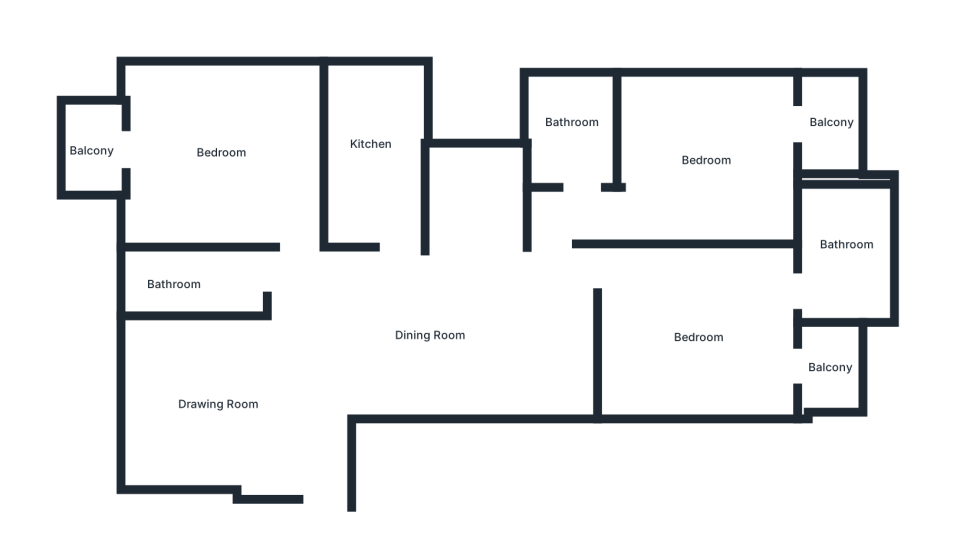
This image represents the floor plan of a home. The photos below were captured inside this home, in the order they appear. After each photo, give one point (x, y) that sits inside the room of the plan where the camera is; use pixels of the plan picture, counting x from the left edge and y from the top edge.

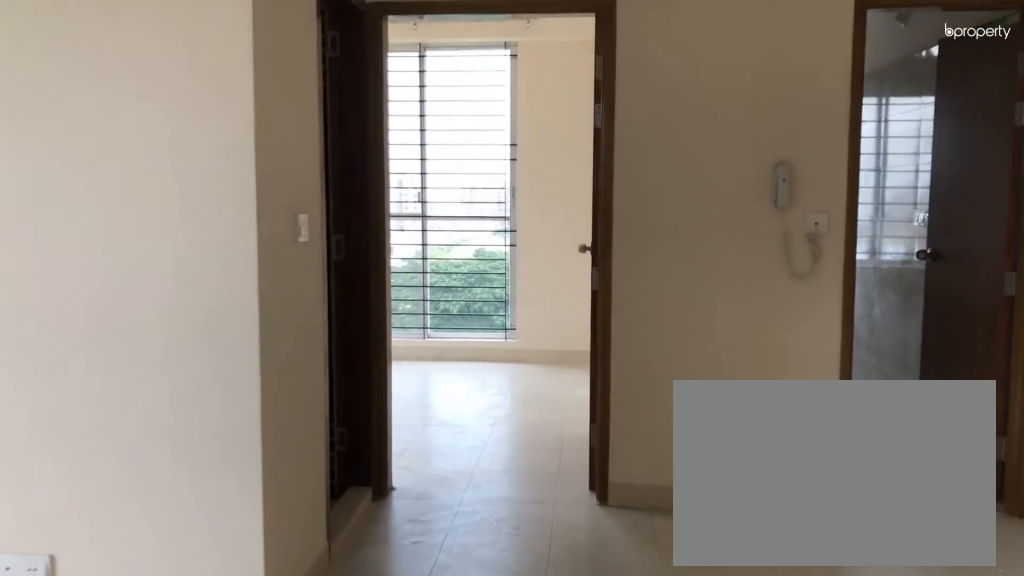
(324, 478)
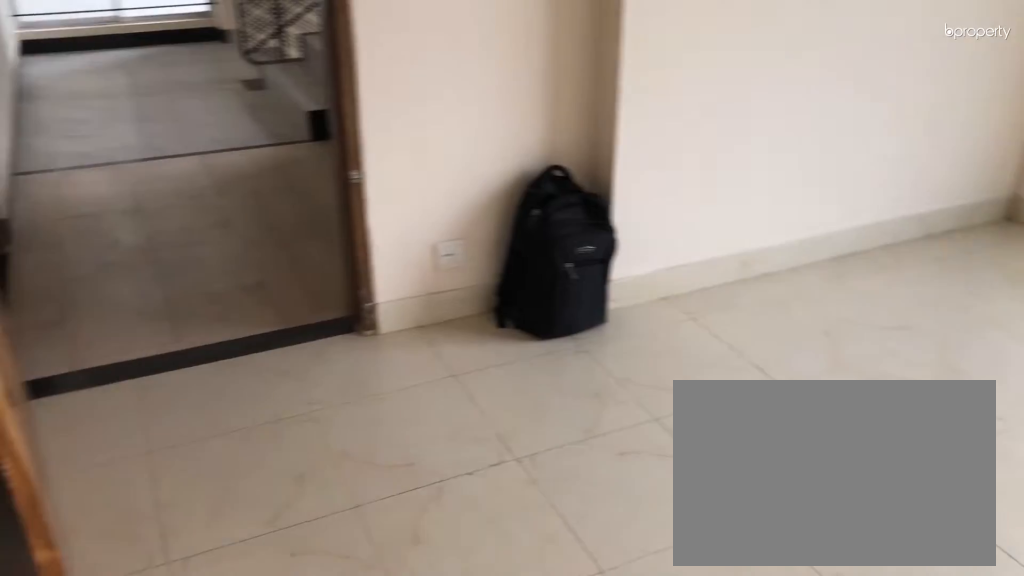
(203, 400)
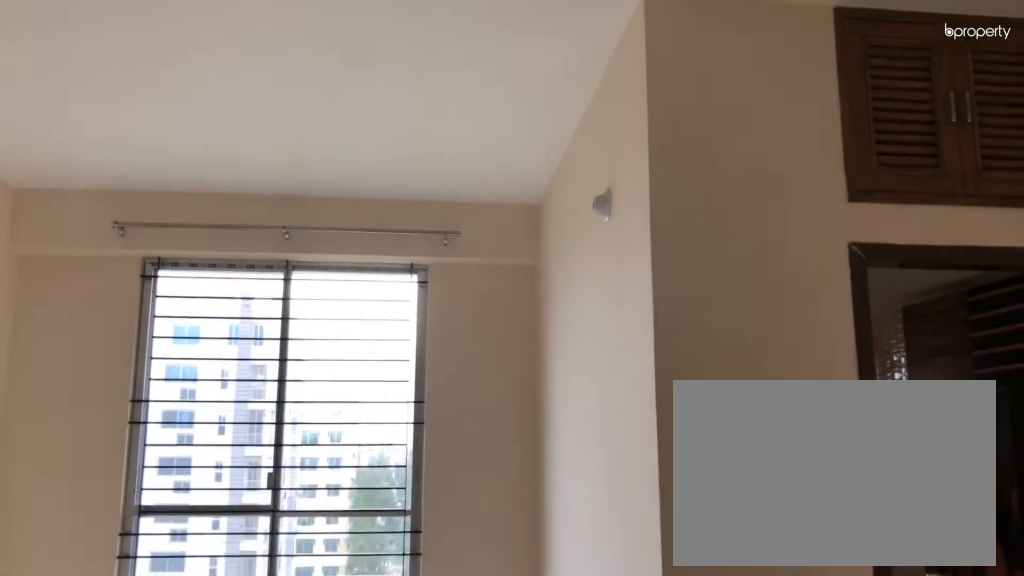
(203, 400)
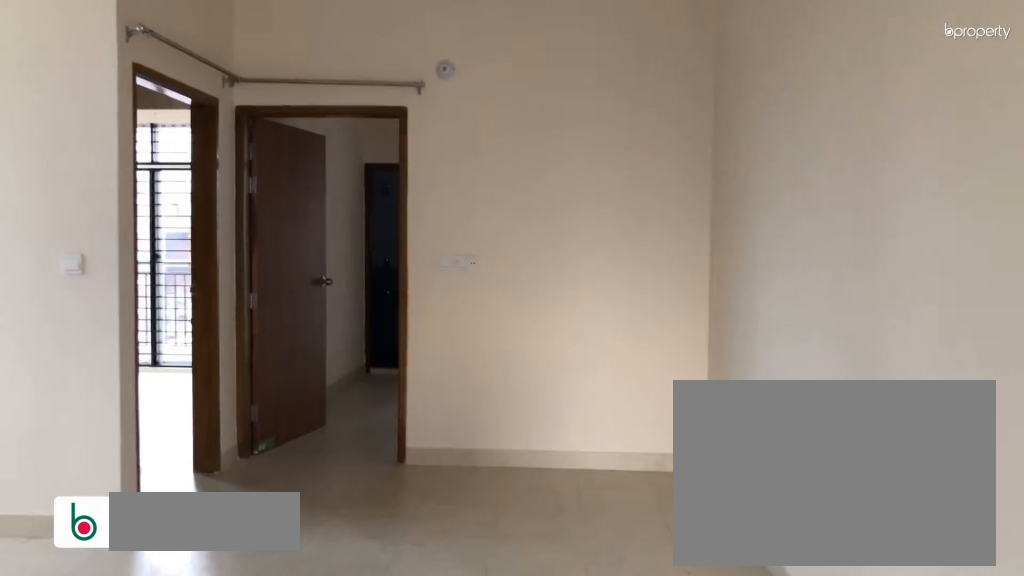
(375, 348)
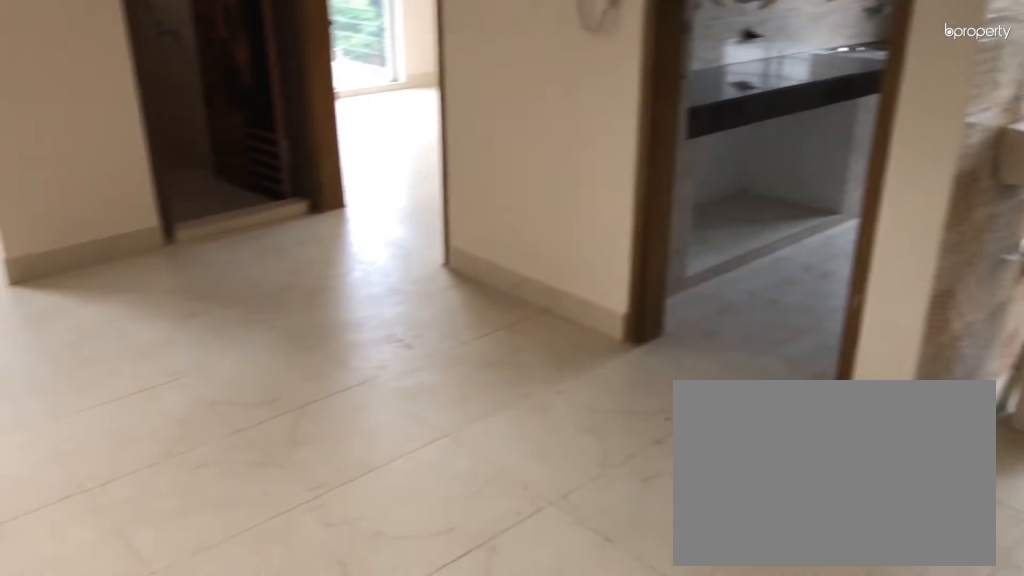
(454, 338)
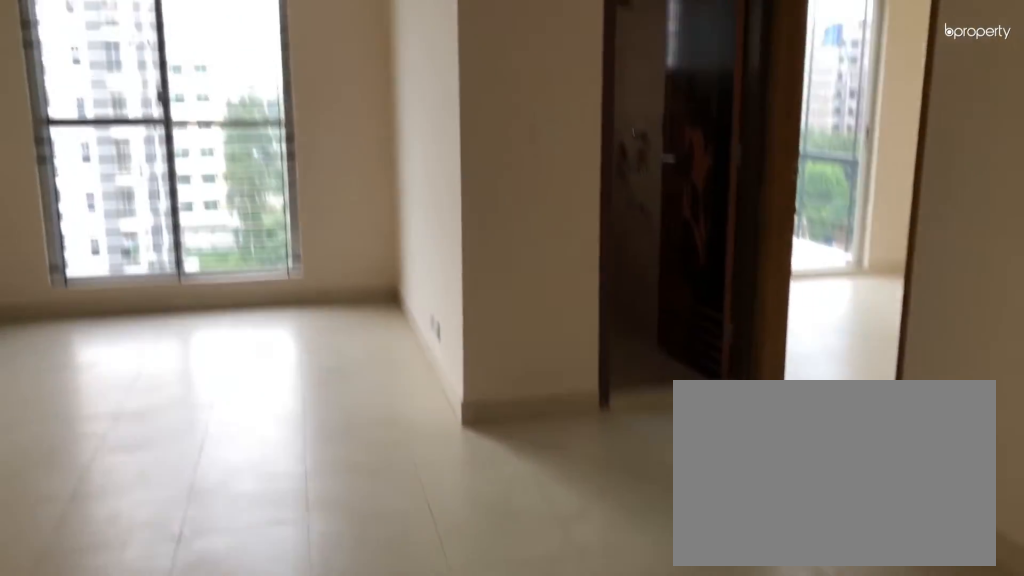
(454, 338)
